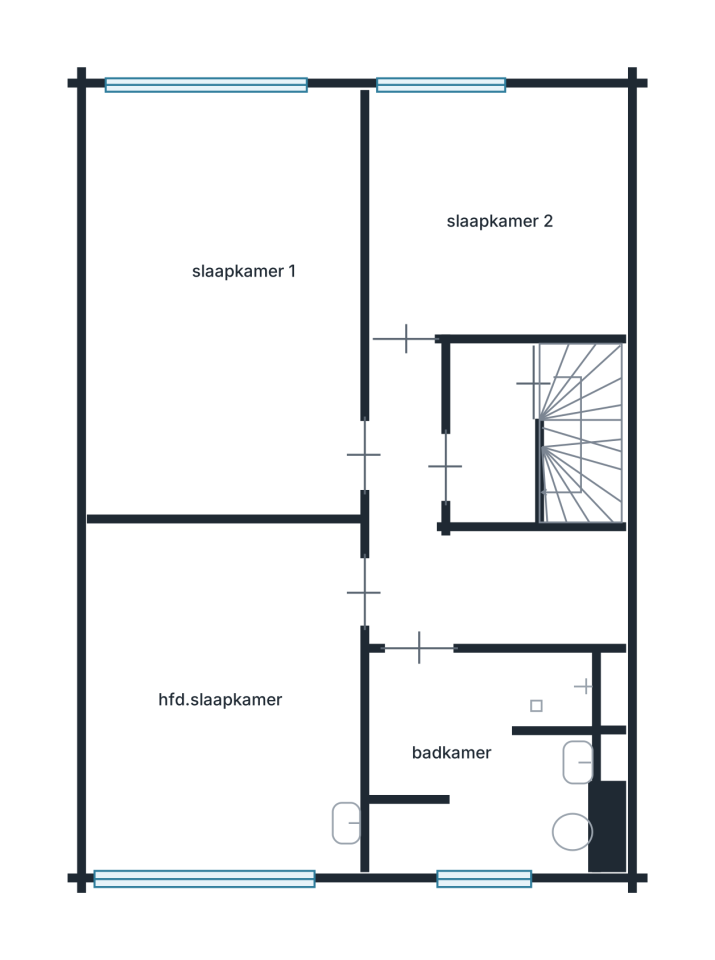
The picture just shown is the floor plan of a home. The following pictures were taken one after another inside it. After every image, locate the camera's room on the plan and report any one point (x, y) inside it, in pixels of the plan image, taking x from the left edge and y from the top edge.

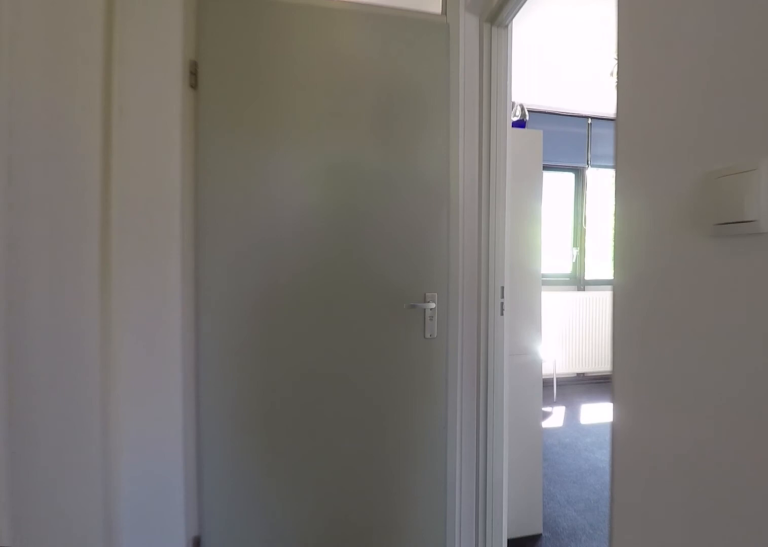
(467, 540)
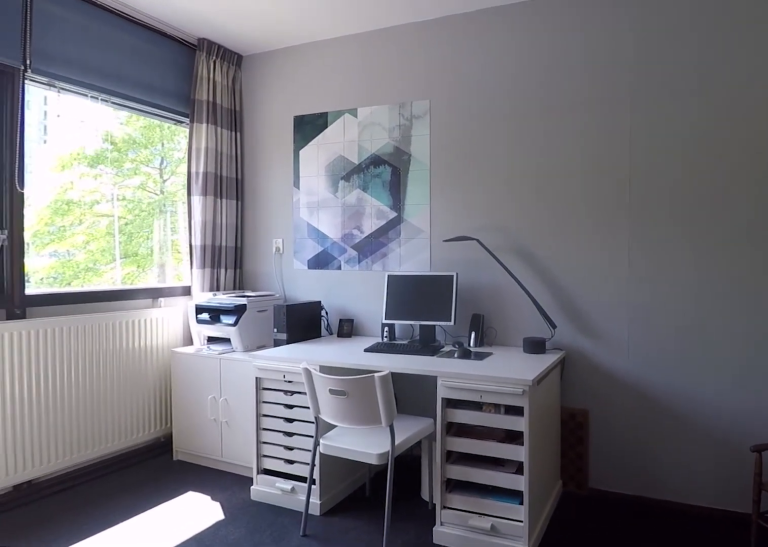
(226, 698)
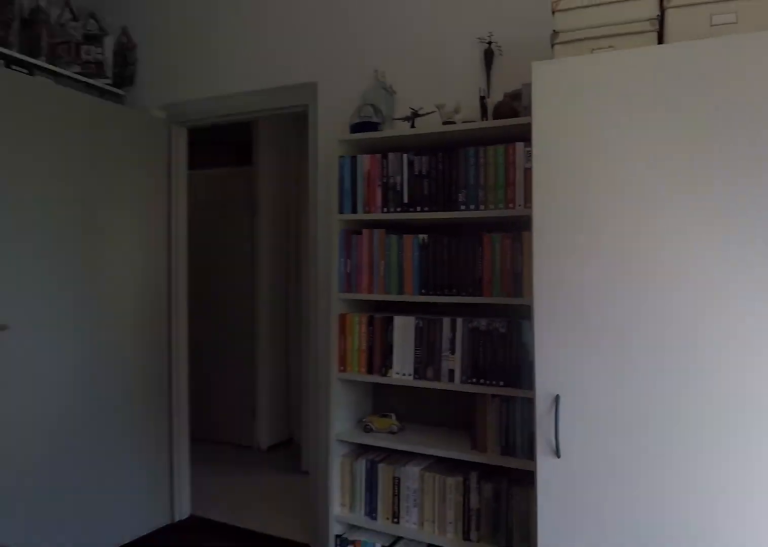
(226, 698)
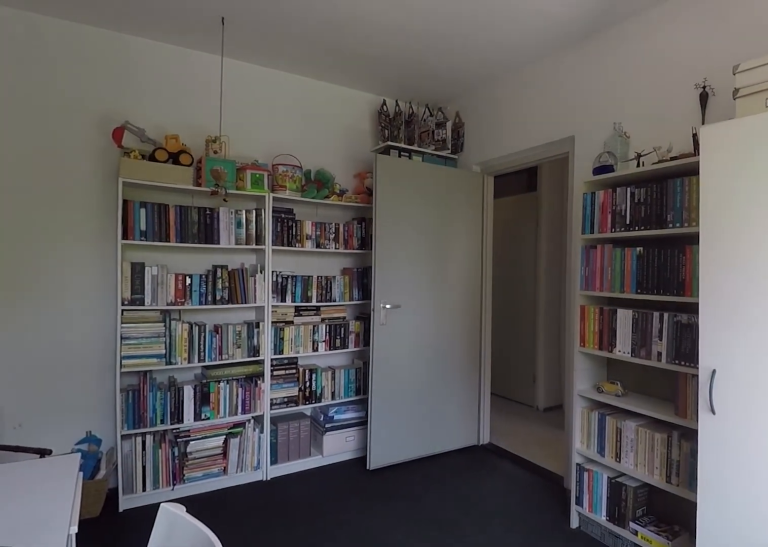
(345, 824)
